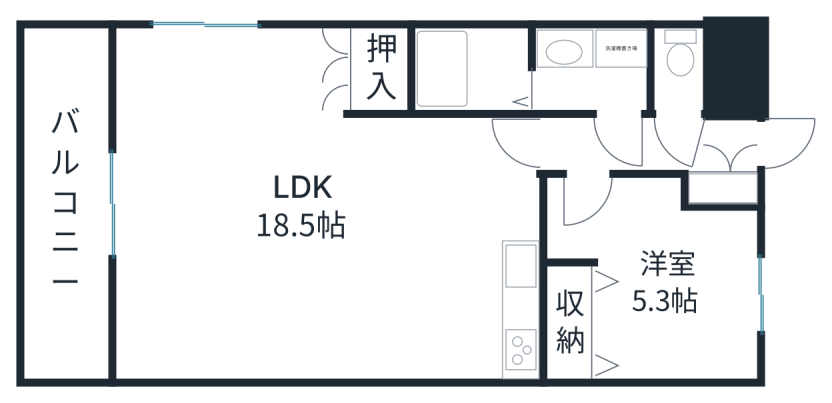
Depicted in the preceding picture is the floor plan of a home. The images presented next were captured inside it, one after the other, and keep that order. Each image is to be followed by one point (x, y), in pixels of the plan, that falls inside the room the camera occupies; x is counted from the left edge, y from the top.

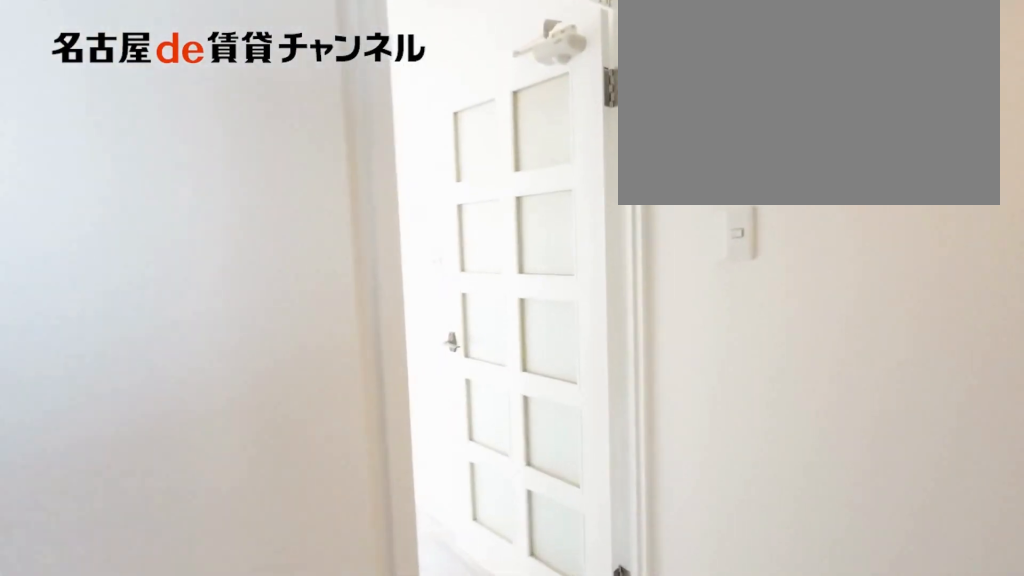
(574, 143)
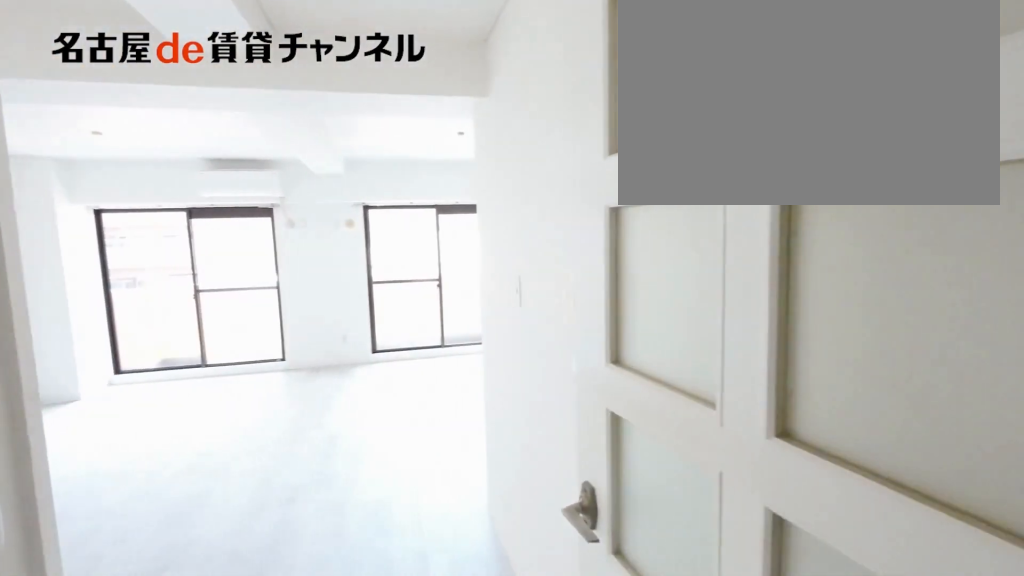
(574, 143)
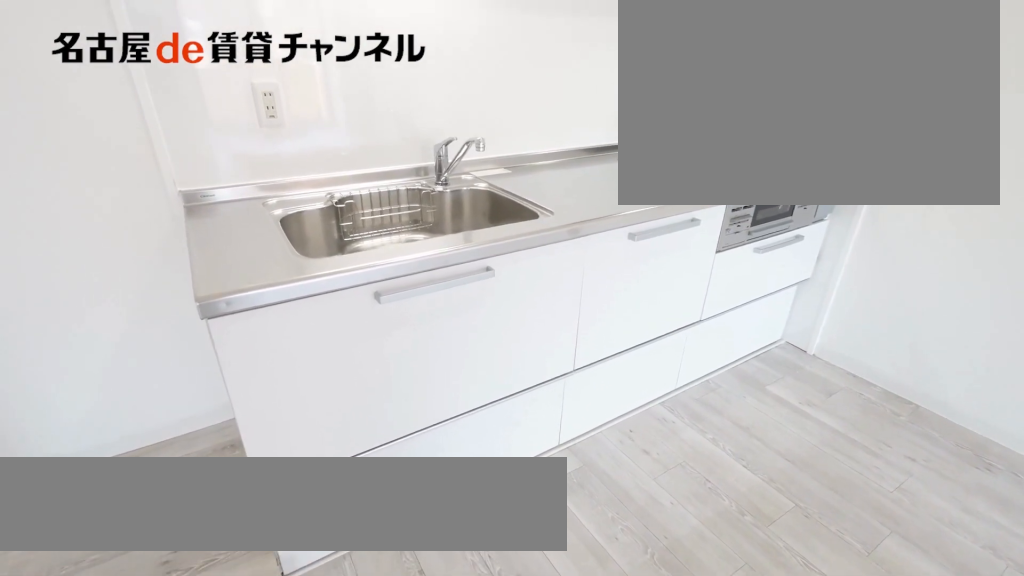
(530, 327)
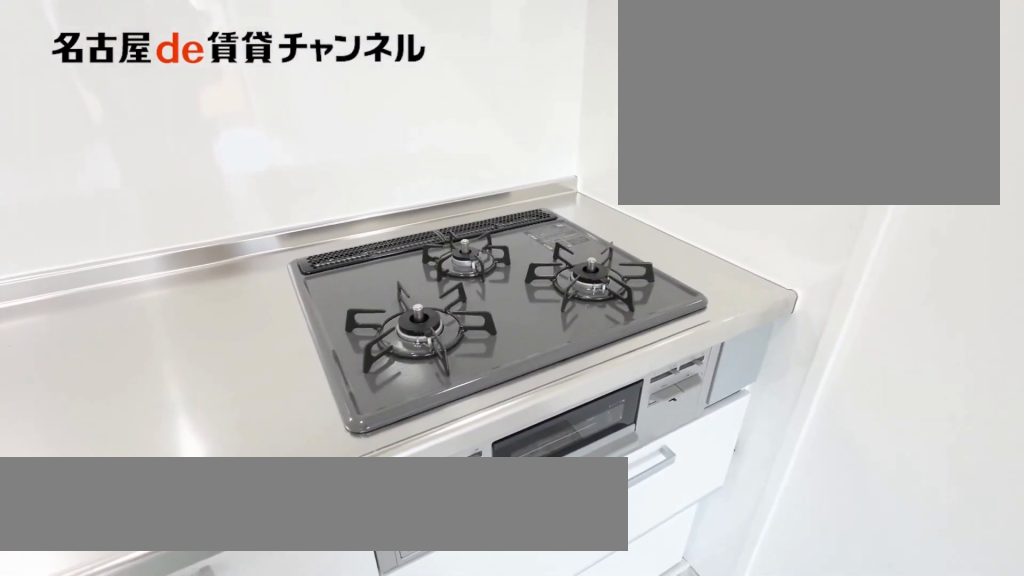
(530, 327)
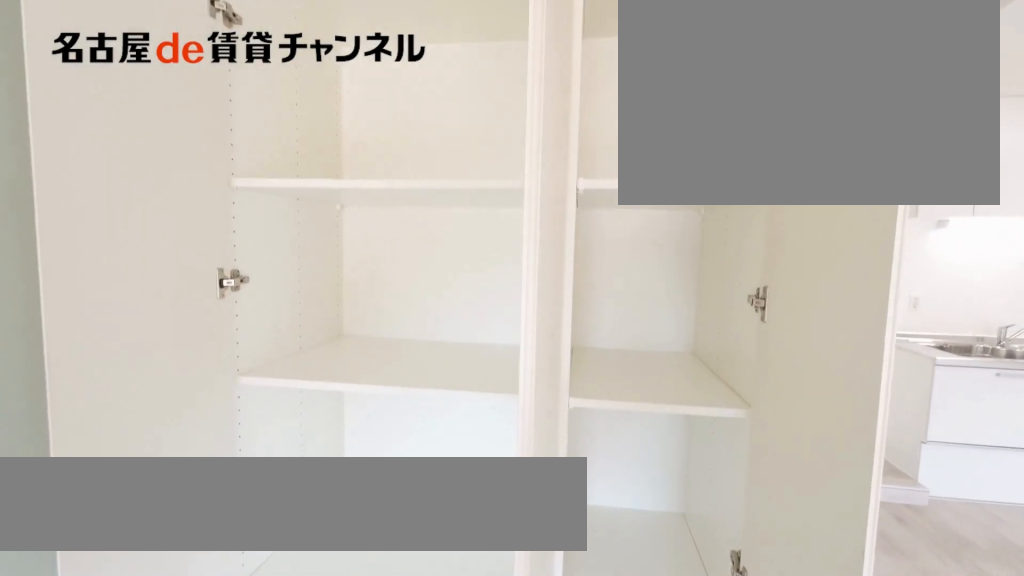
(376, 70)
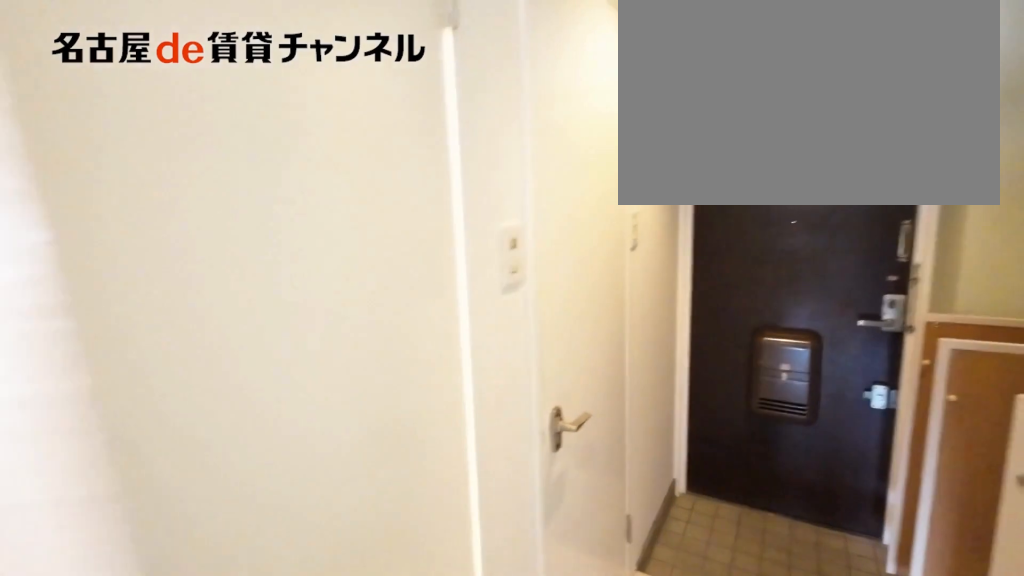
(618, 143)
